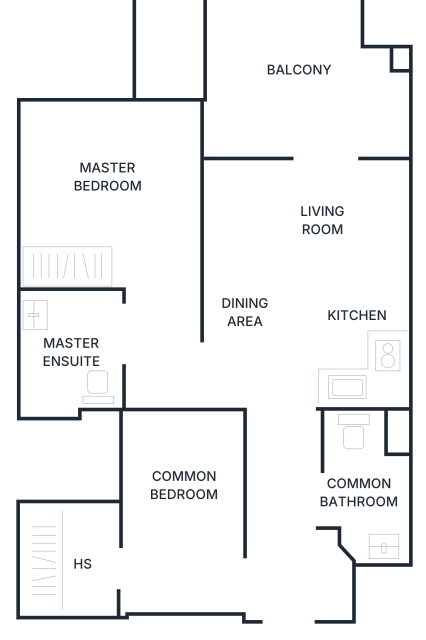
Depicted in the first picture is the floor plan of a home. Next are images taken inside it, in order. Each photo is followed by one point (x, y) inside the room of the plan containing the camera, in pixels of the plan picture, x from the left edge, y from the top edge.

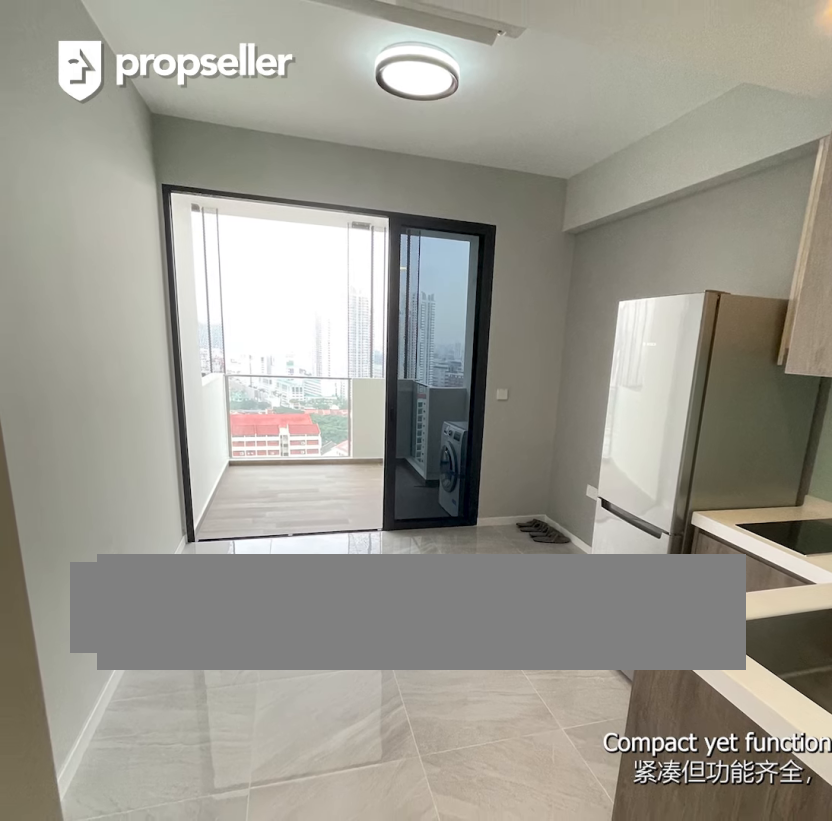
(362, 347)
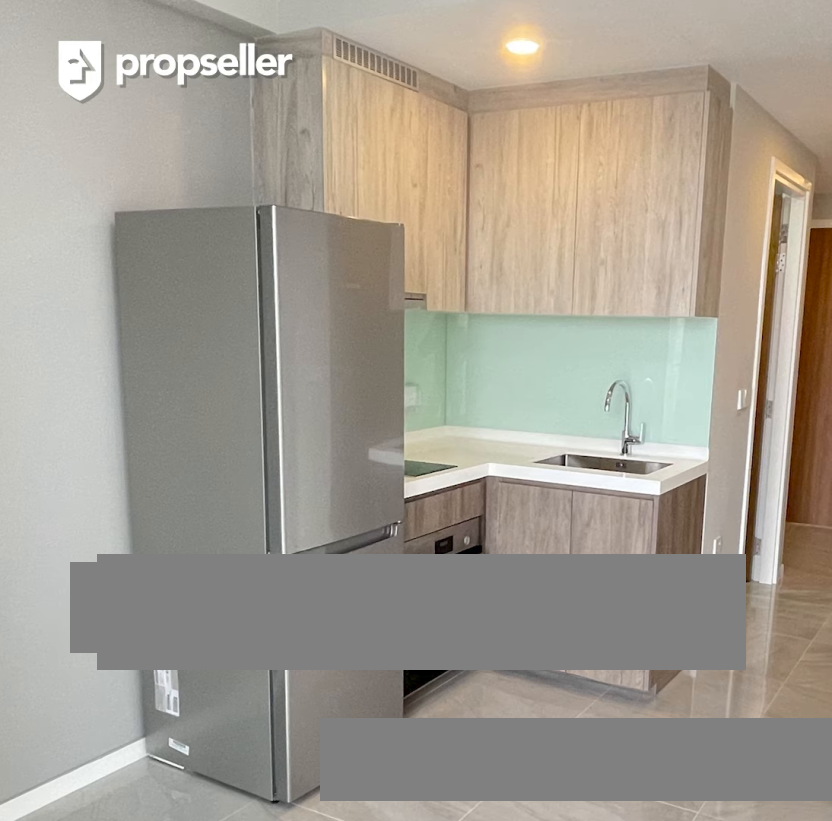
(362, 347)
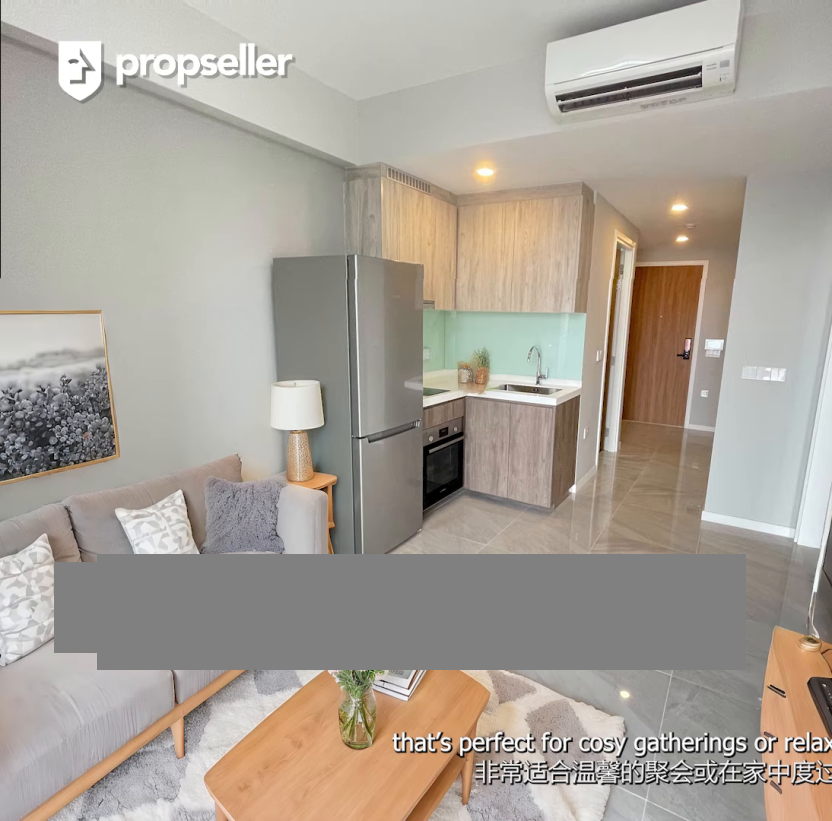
(302, 239)
